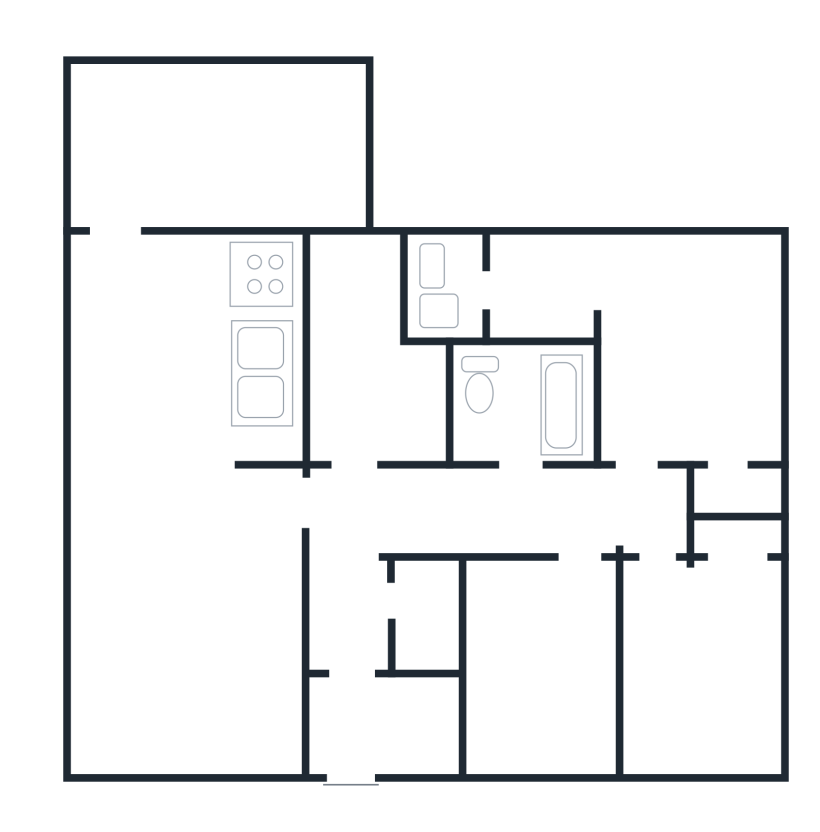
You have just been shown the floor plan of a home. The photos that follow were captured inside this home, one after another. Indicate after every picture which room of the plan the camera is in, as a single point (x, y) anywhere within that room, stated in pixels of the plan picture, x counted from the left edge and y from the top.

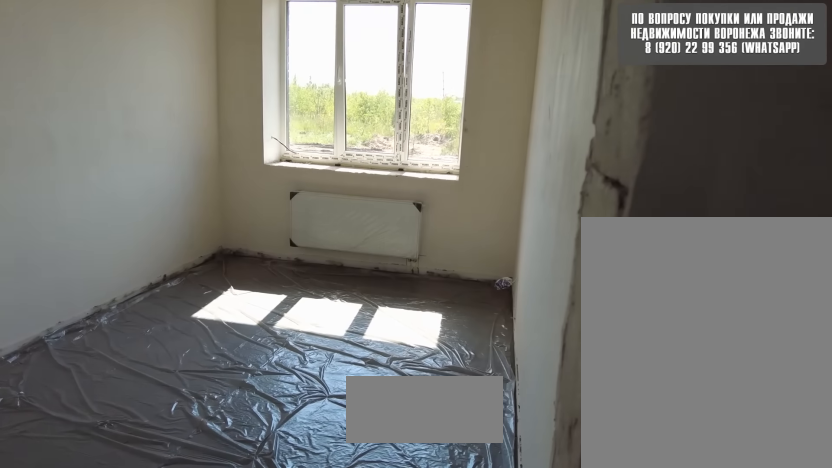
(672, 616)
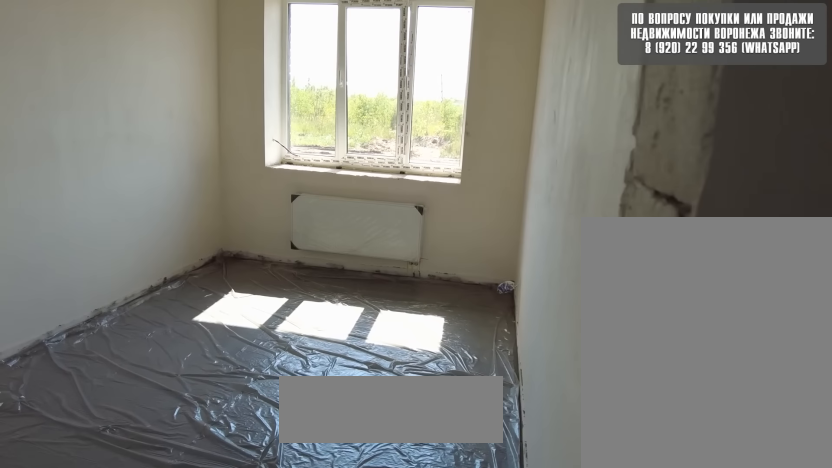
(677, 633)
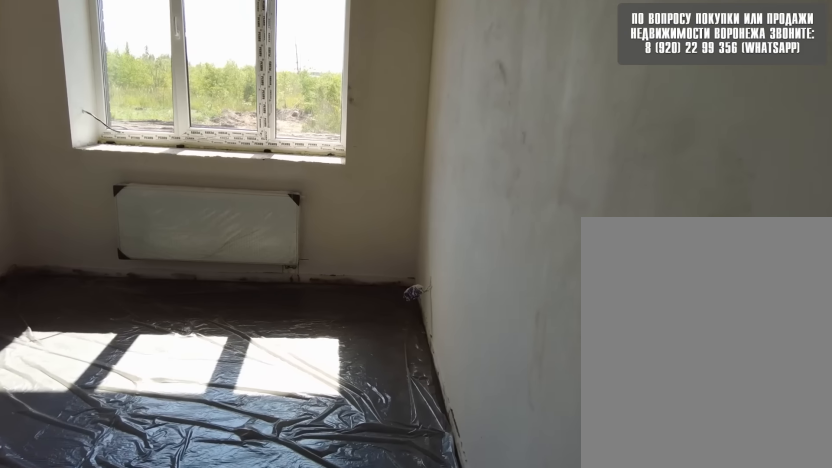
(679, 659)
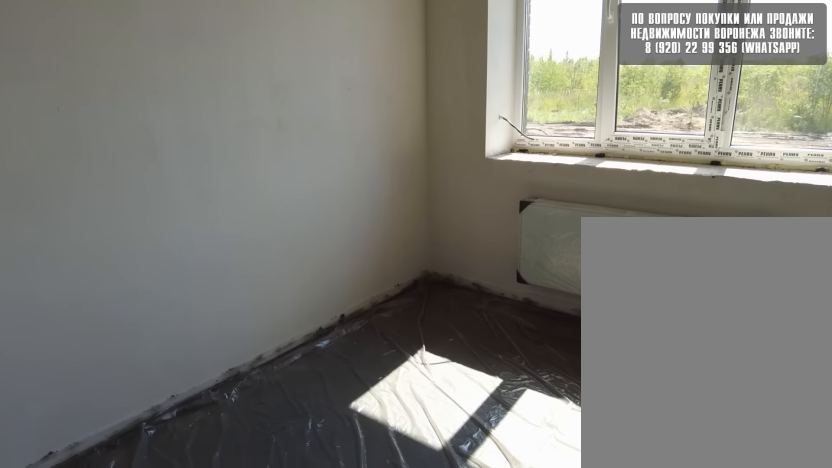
(679, 659)
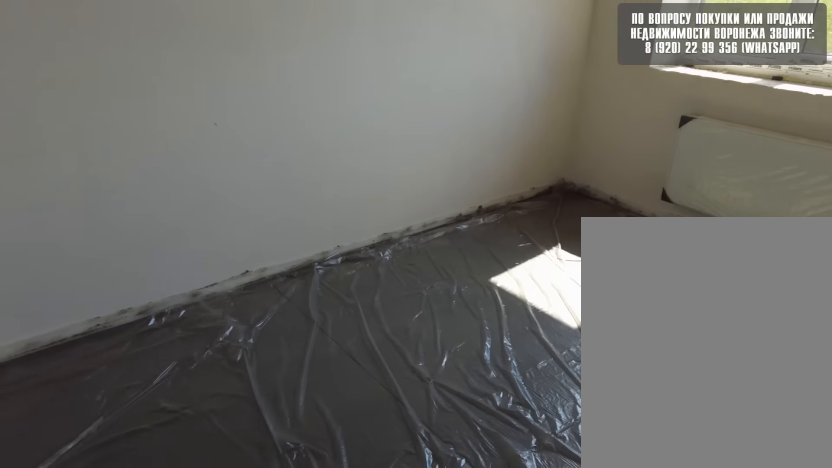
(679, 627)
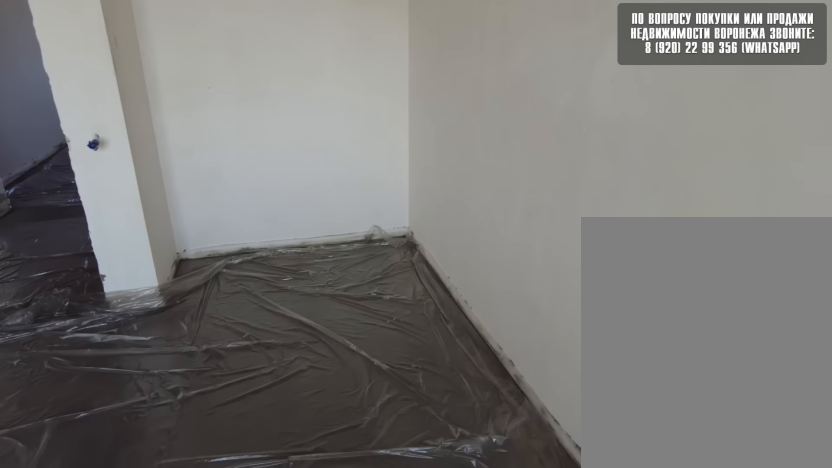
(680, 657)
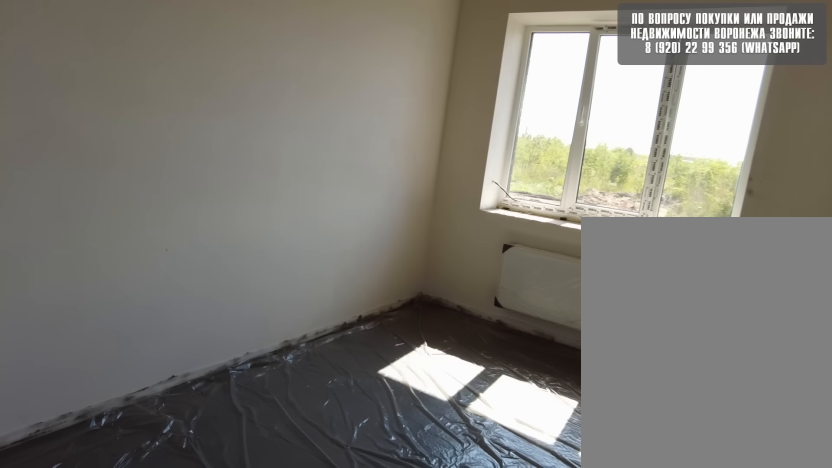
(680, 660)
